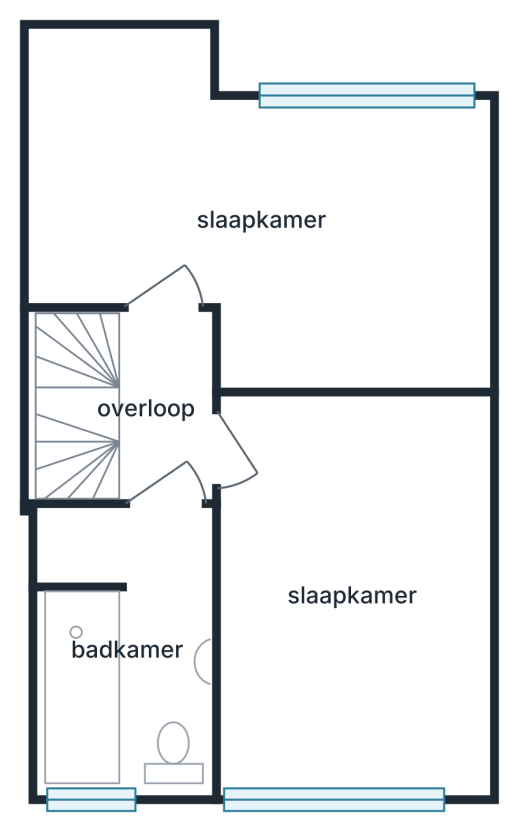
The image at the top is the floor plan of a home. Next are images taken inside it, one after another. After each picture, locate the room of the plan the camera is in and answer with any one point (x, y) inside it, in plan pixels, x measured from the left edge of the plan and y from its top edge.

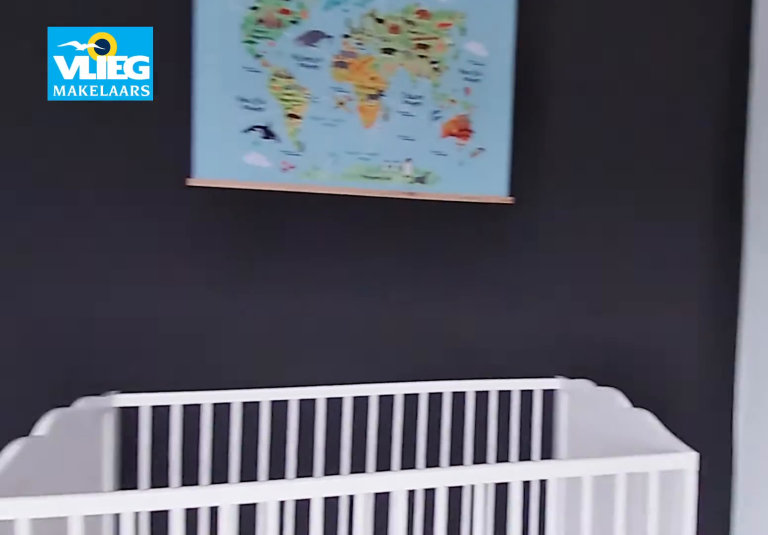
(87, 167)
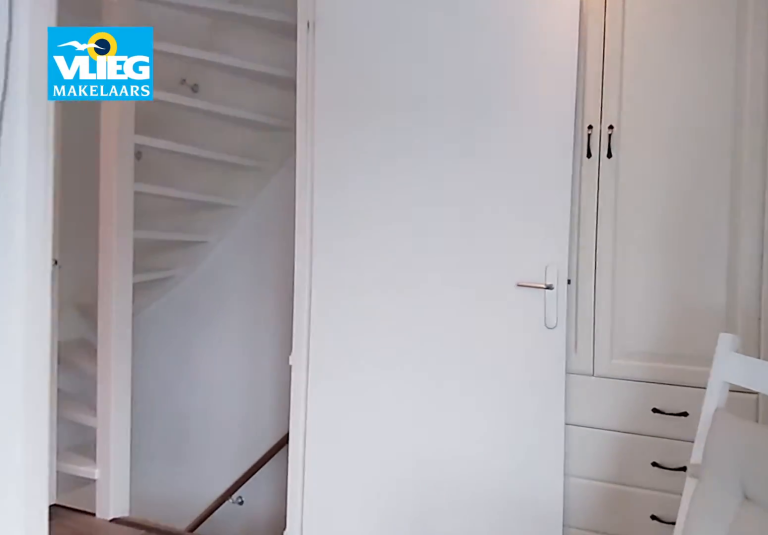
(87, 167)
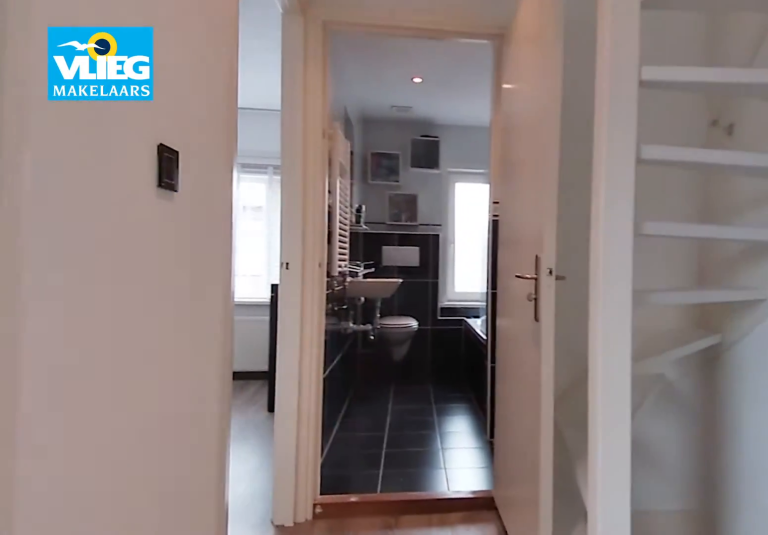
(158, 431)
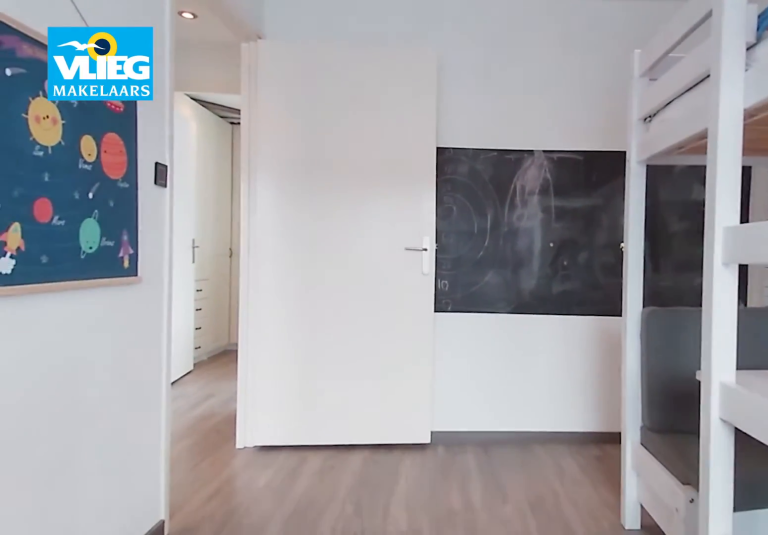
(270, 706)
